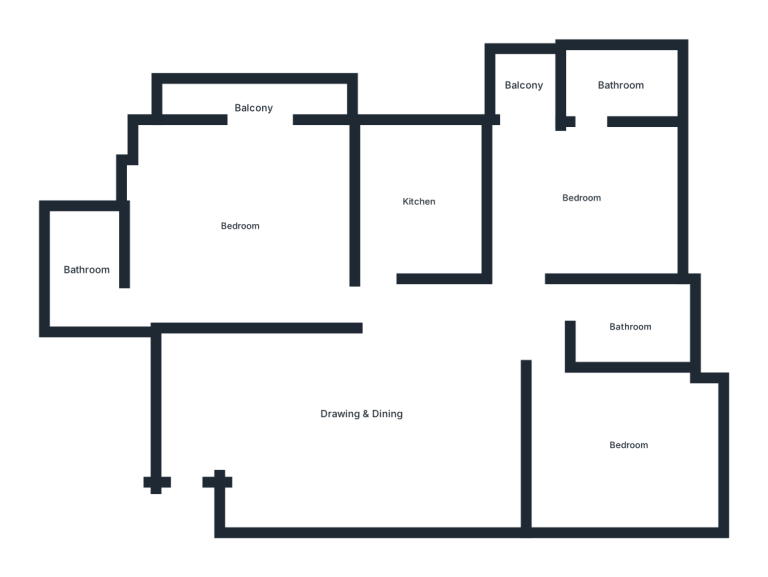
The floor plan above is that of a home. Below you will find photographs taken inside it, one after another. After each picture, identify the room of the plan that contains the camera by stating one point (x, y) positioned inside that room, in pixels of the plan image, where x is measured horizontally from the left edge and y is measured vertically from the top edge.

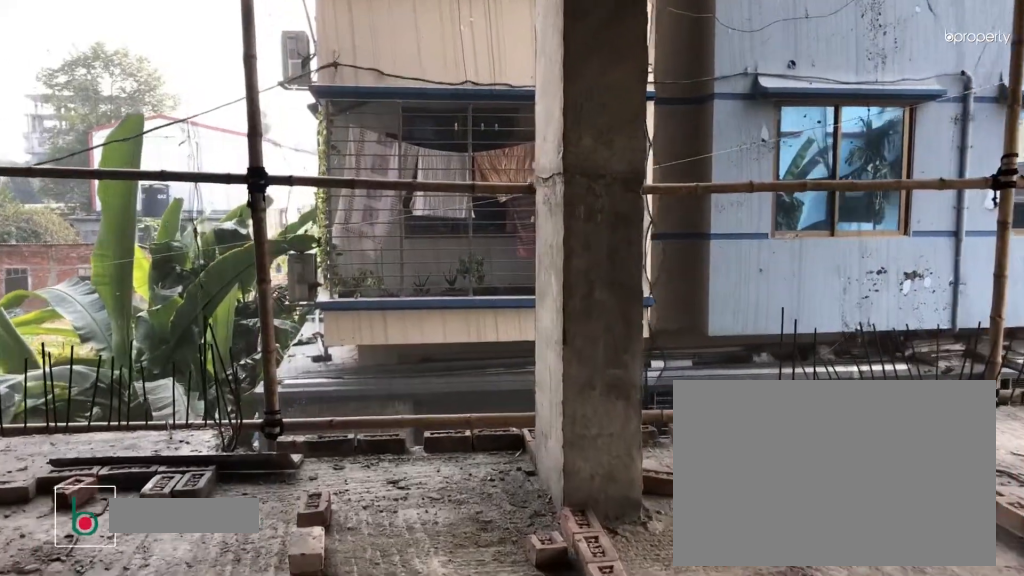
(420, 203)
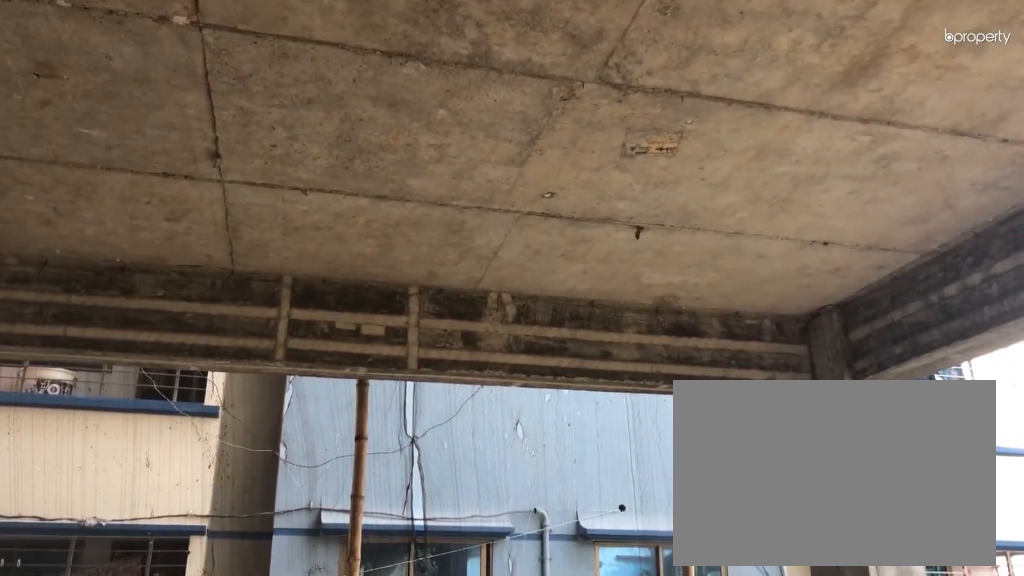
(582, 198)
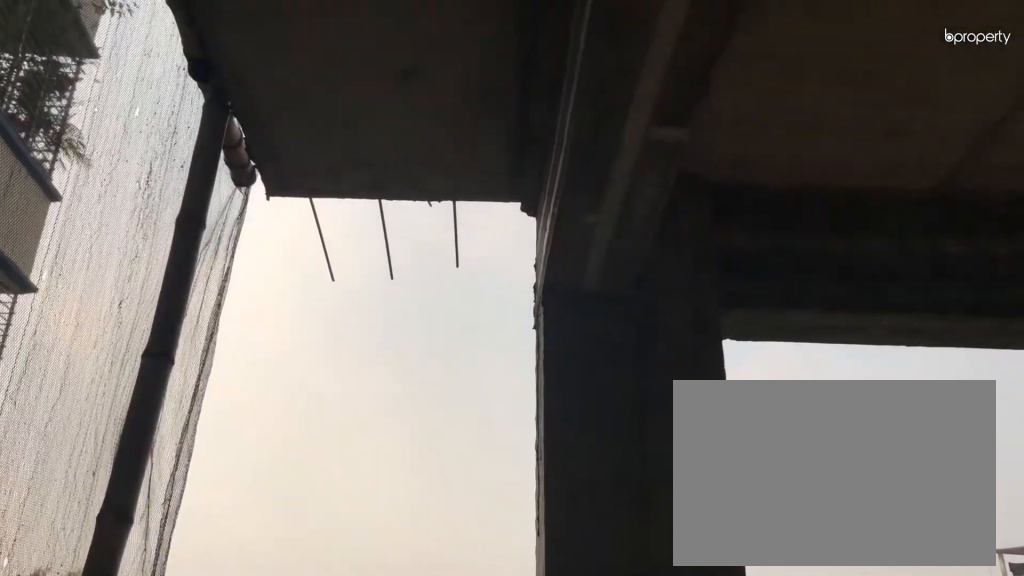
(623, 85)
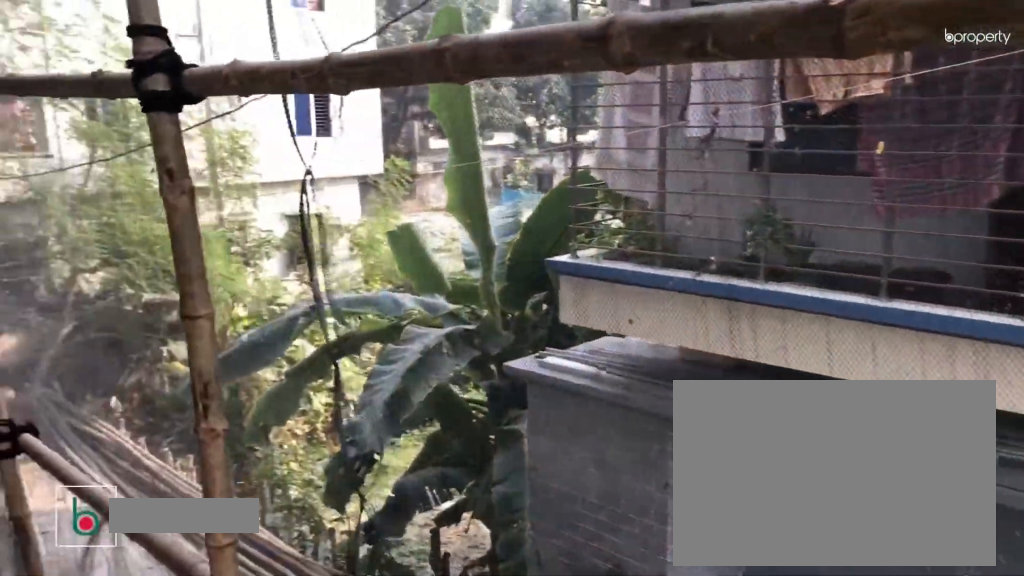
(526, 86)
